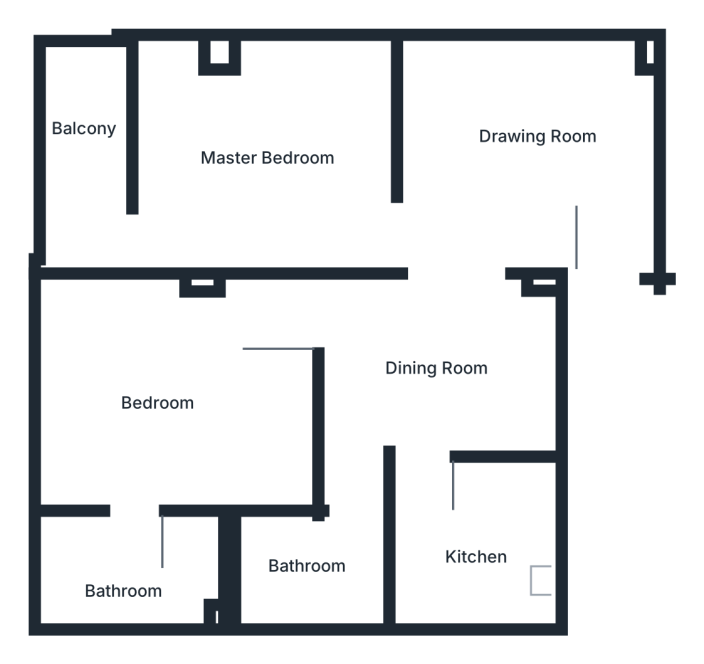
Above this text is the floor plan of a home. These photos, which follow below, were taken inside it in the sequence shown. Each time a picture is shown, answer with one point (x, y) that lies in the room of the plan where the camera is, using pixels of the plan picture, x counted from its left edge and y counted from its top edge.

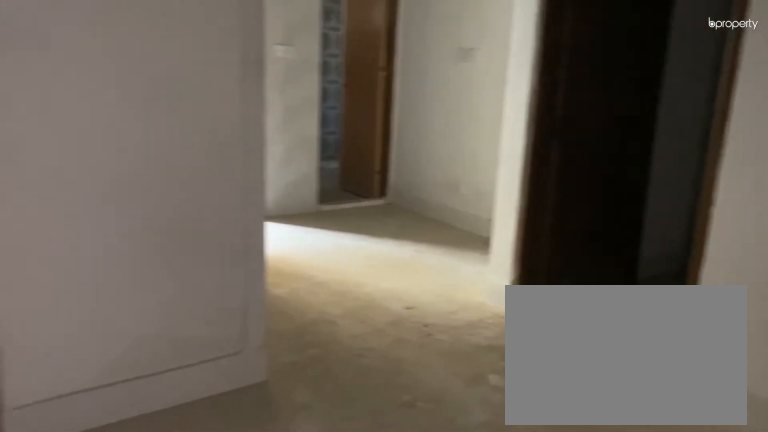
(516, 152)
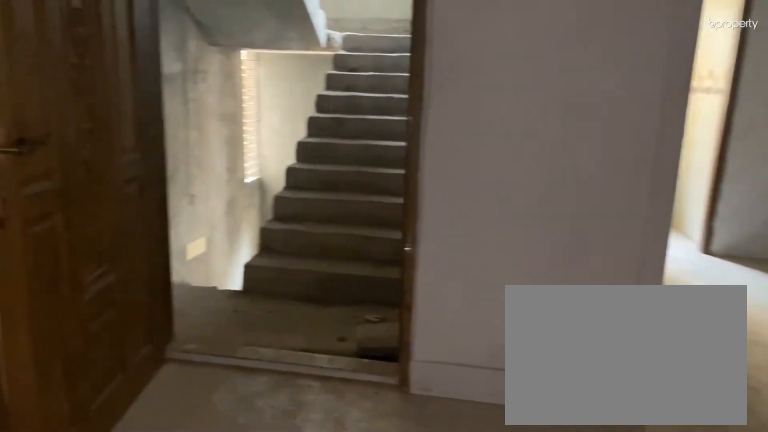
(516, 152)
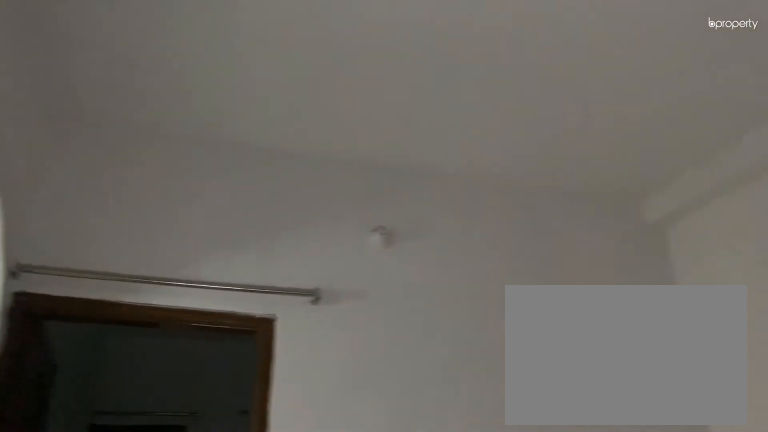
(516, 152)
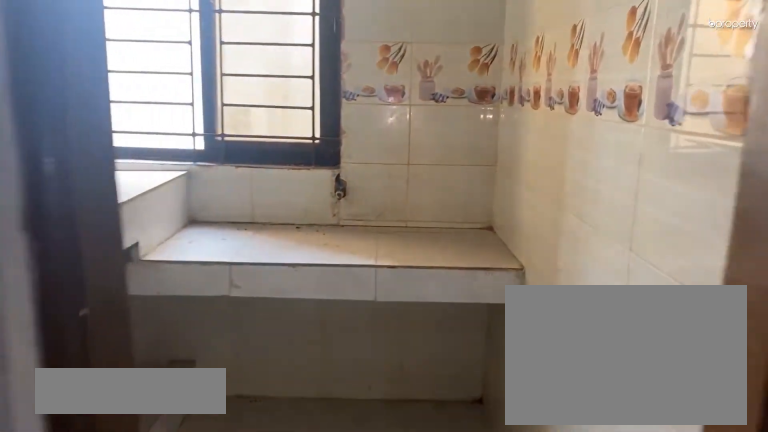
(476, 532)
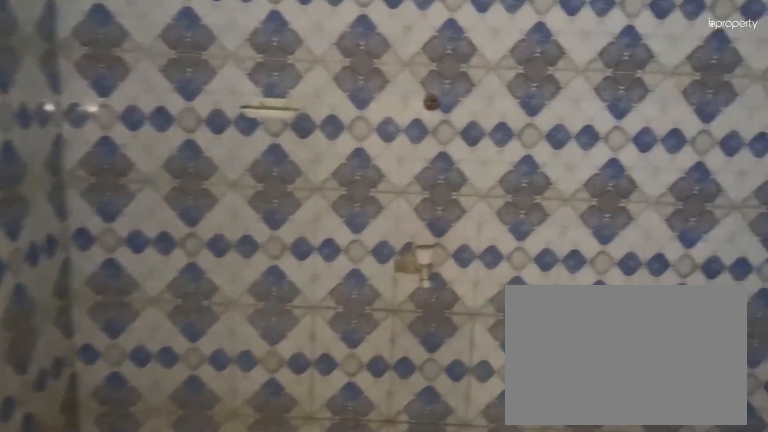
(326, 557)
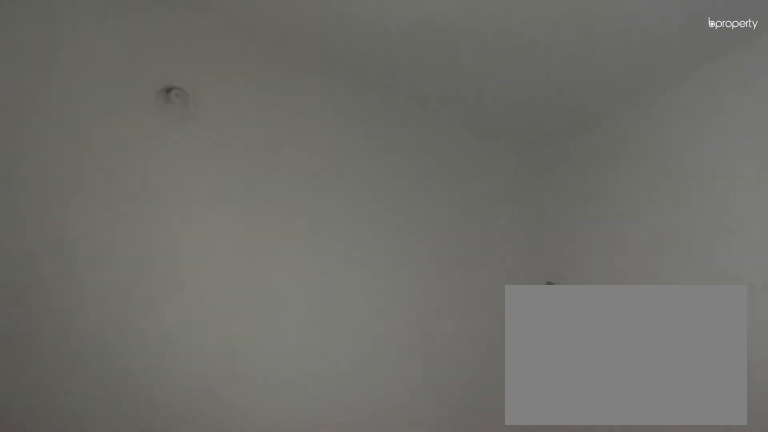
(189, 414)
